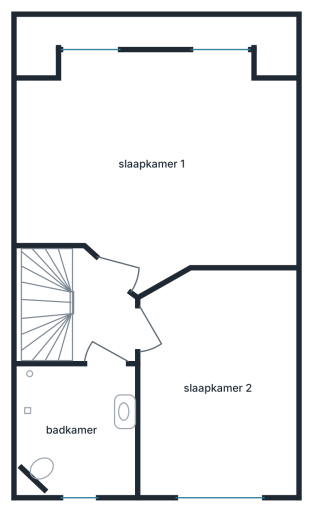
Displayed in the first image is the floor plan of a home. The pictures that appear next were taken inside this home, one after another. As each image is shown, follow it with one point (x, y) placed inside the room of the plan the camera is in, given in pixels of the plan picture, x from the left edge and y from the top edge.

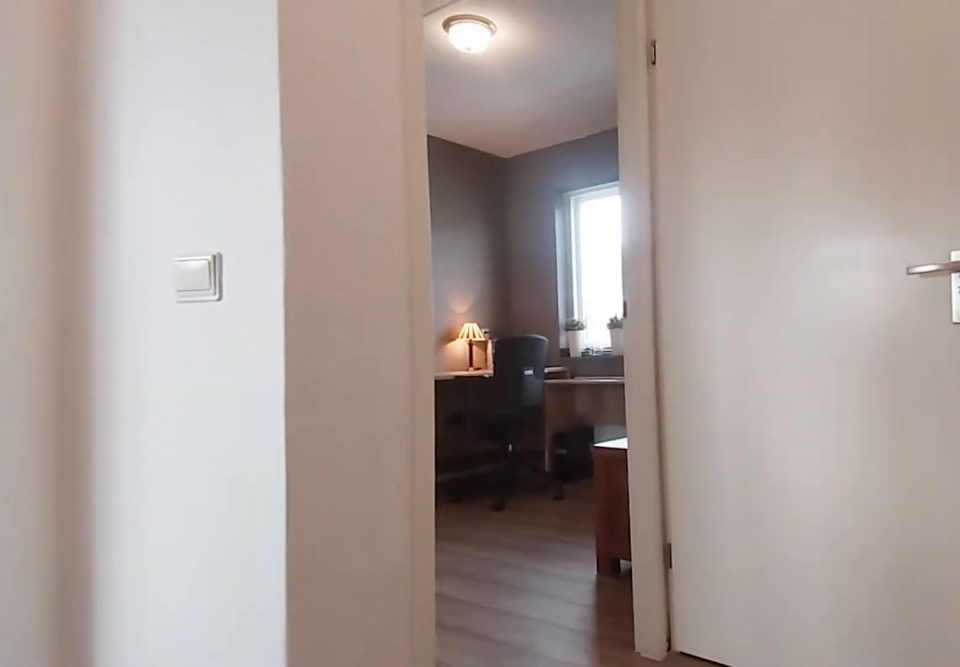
(100, 314)
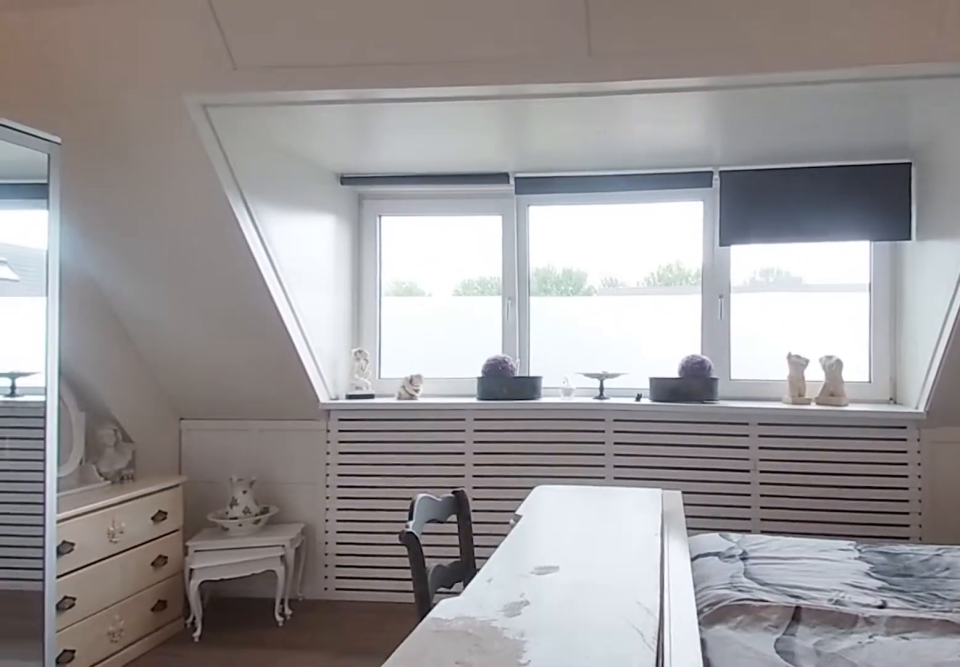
(159, 161)
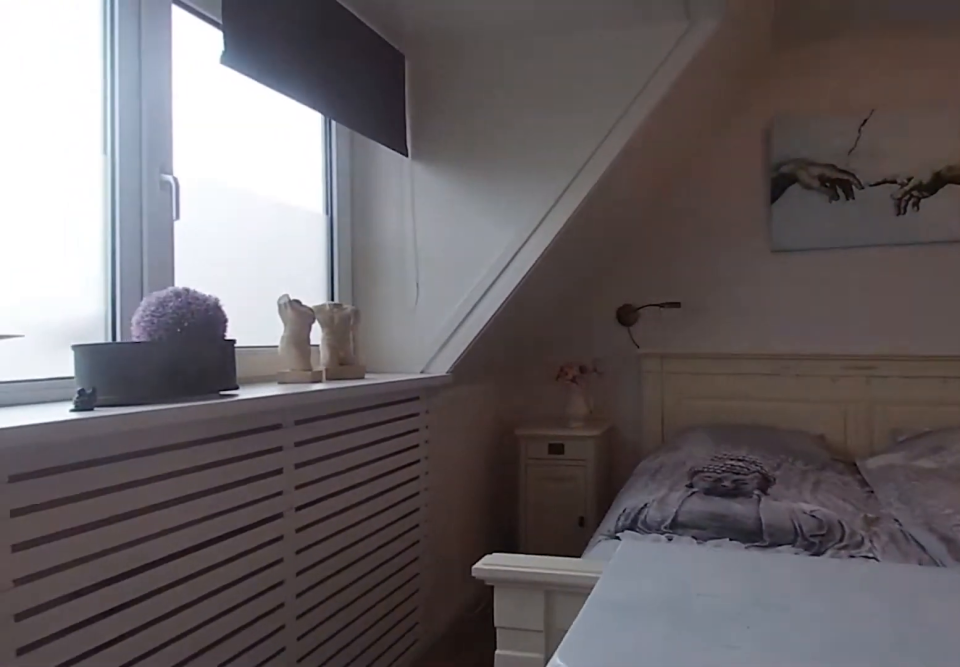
(159, 161)
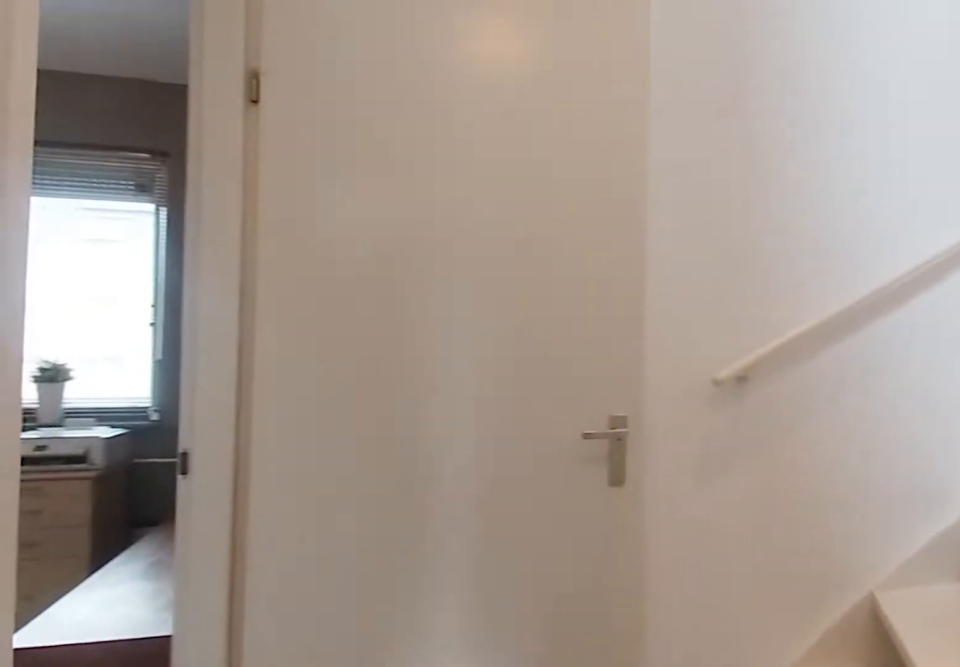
(100, 314)
